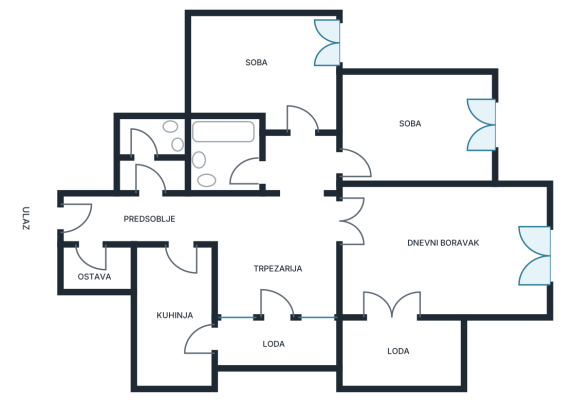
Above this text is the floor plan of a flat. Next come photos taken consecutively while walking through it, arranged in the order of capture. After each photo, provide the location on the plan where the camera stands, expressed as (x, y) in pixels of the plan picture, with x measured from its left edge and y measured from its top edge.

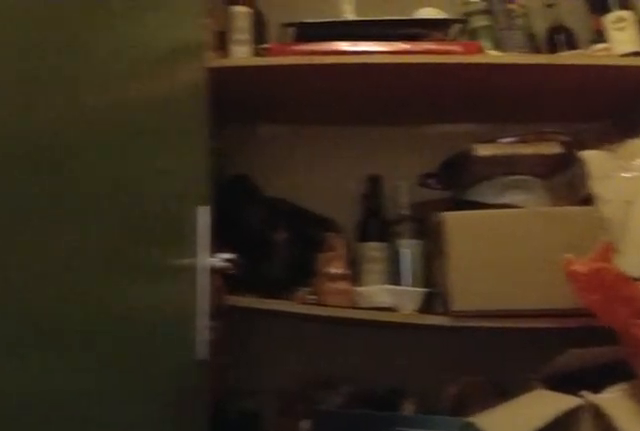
(74, 224)
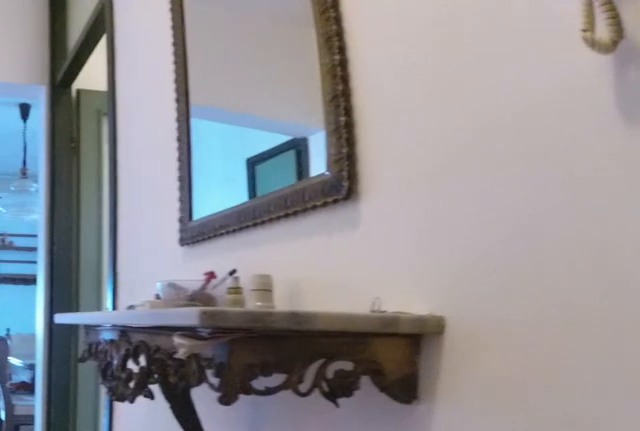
(67, 220)
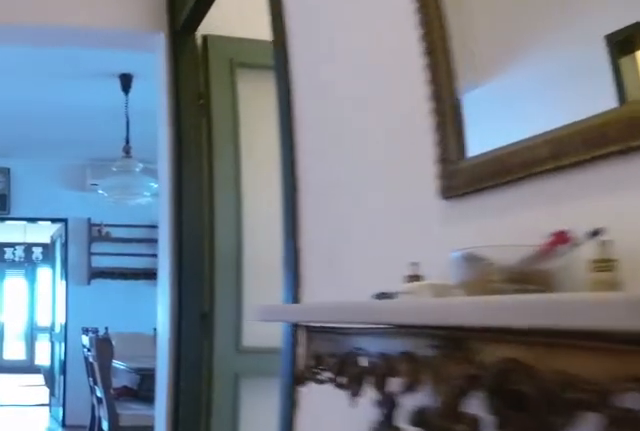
(99, 219)
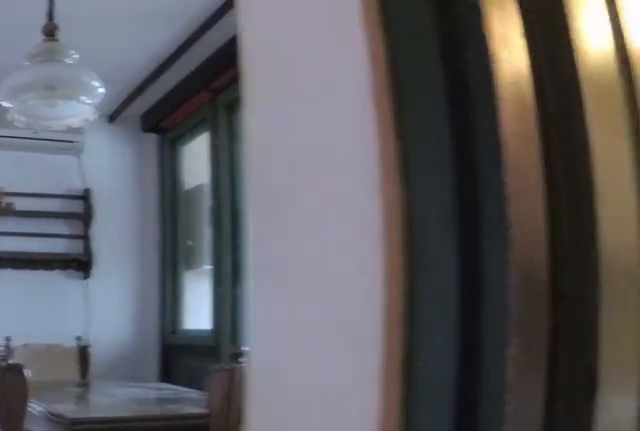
(167, 217)
